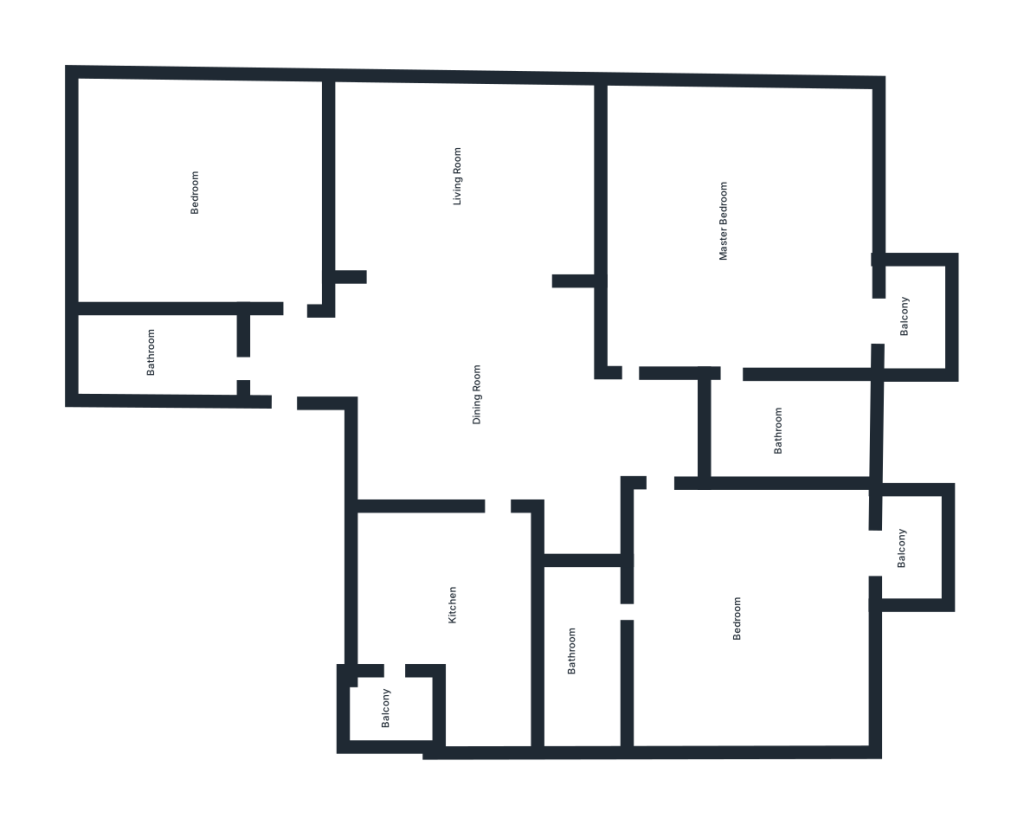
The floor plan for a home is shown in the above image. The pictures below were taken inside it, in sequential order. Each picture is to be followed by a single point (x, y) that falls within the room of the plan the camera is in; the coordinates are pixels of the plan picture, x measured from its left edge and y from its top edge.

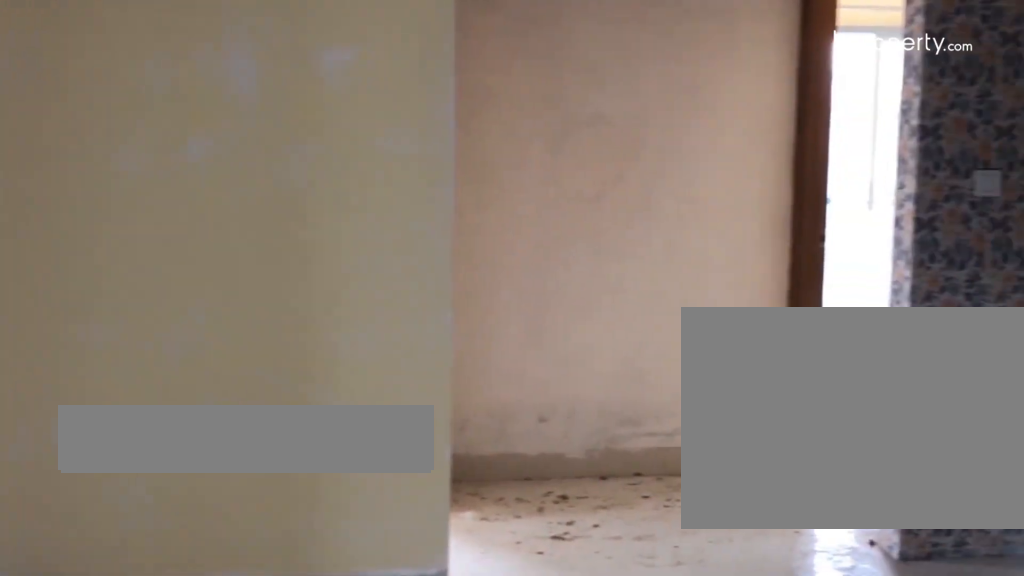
(450, 354)
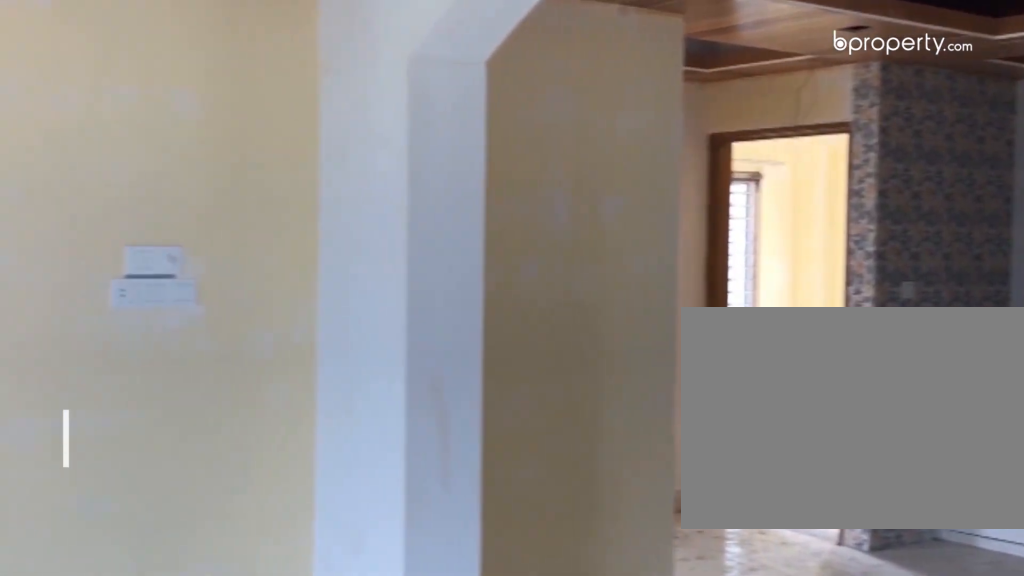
(449, 354)
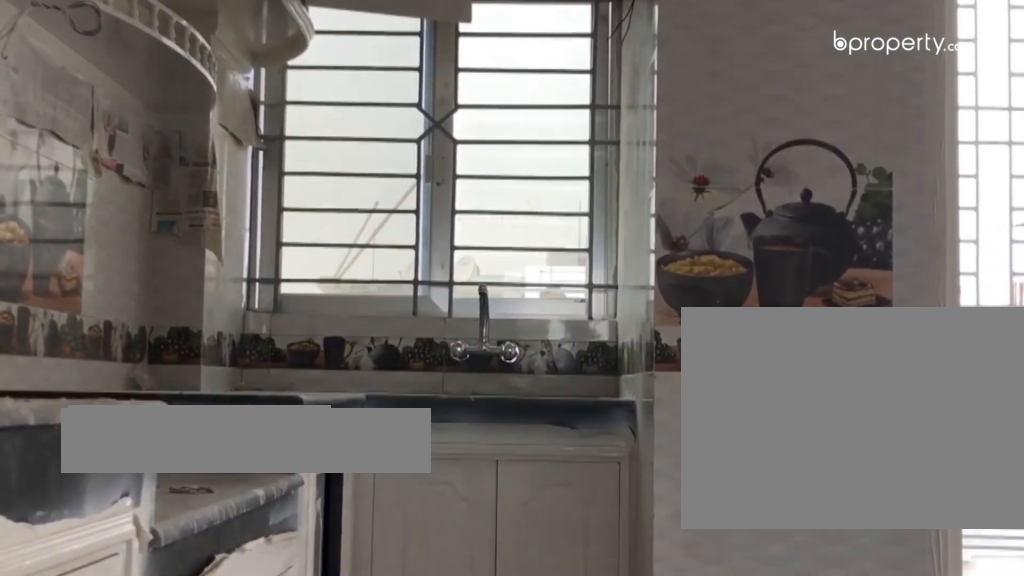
(452, 593)
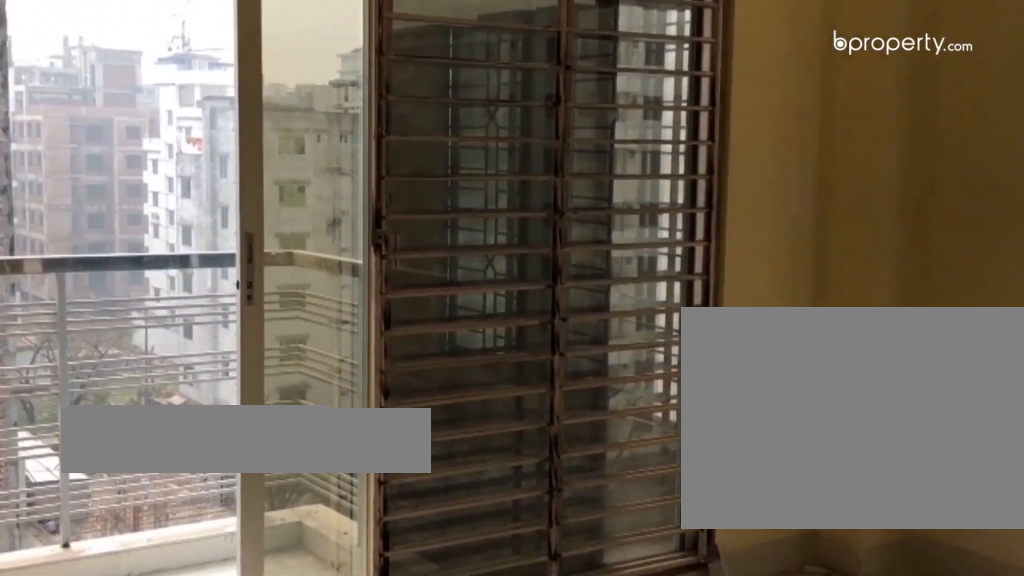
(723, 584)
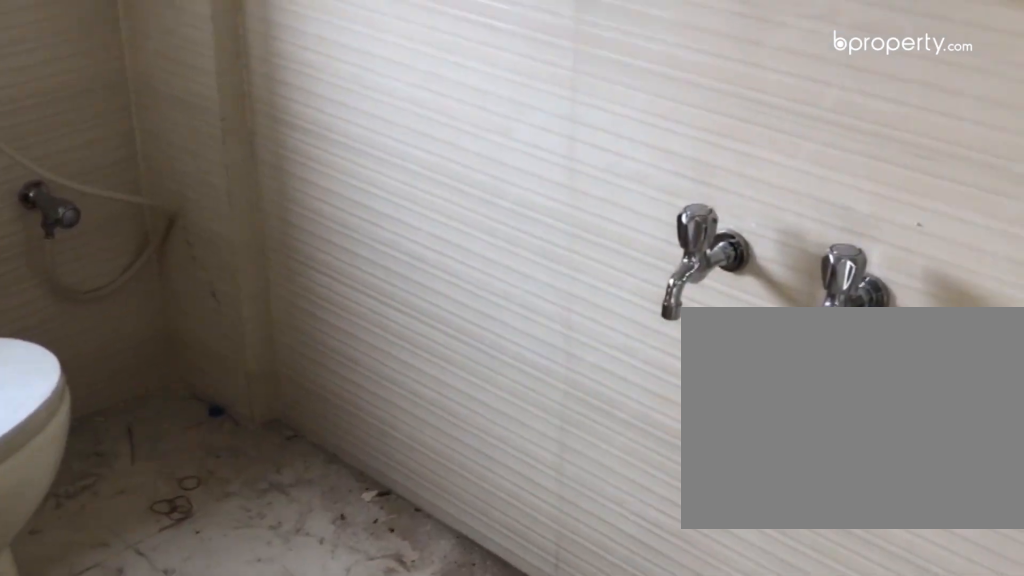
(570, 651)
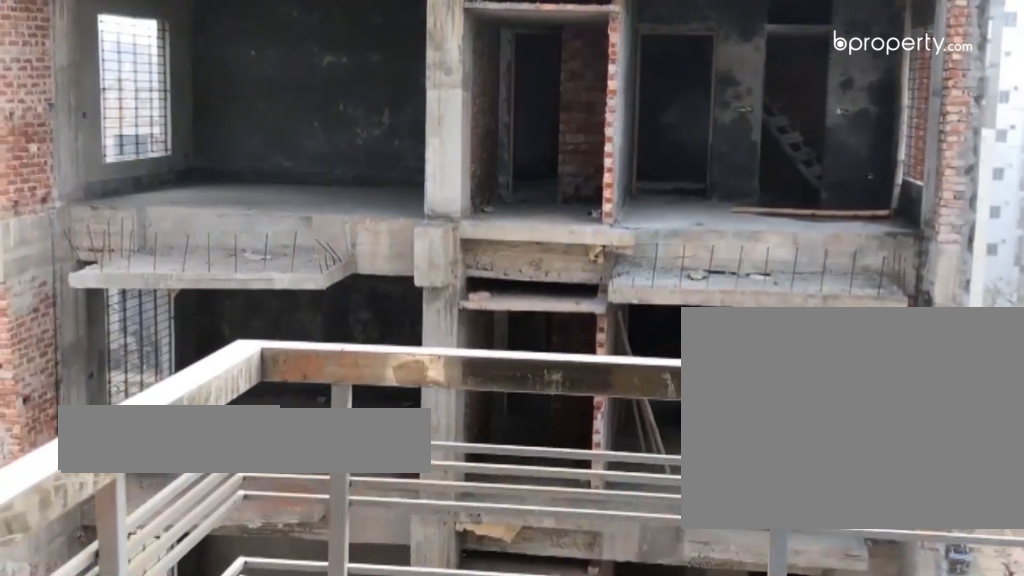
(928, 541)
